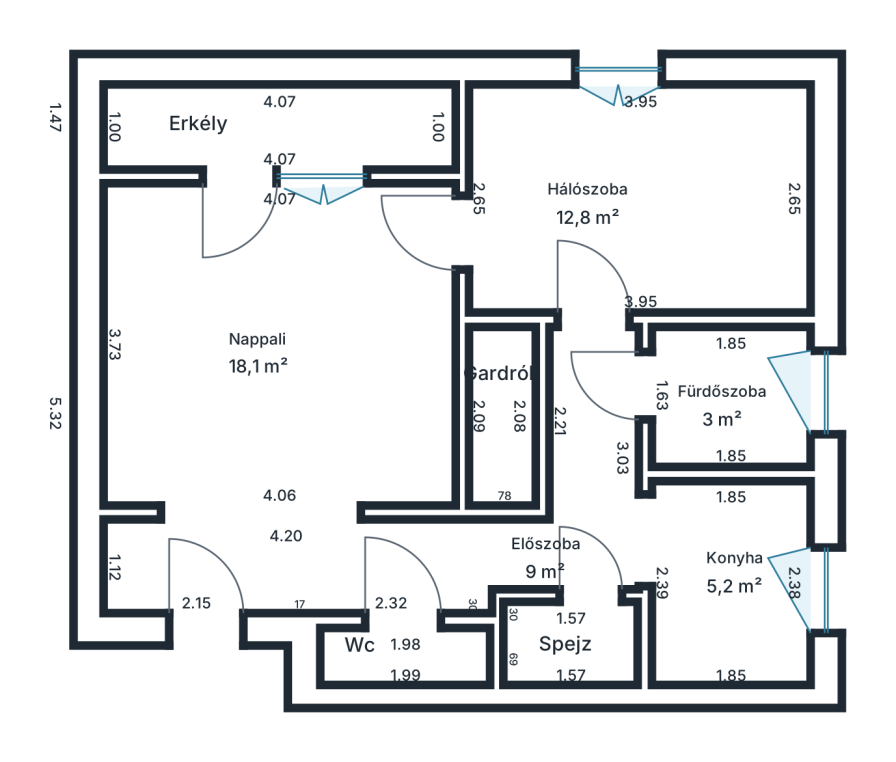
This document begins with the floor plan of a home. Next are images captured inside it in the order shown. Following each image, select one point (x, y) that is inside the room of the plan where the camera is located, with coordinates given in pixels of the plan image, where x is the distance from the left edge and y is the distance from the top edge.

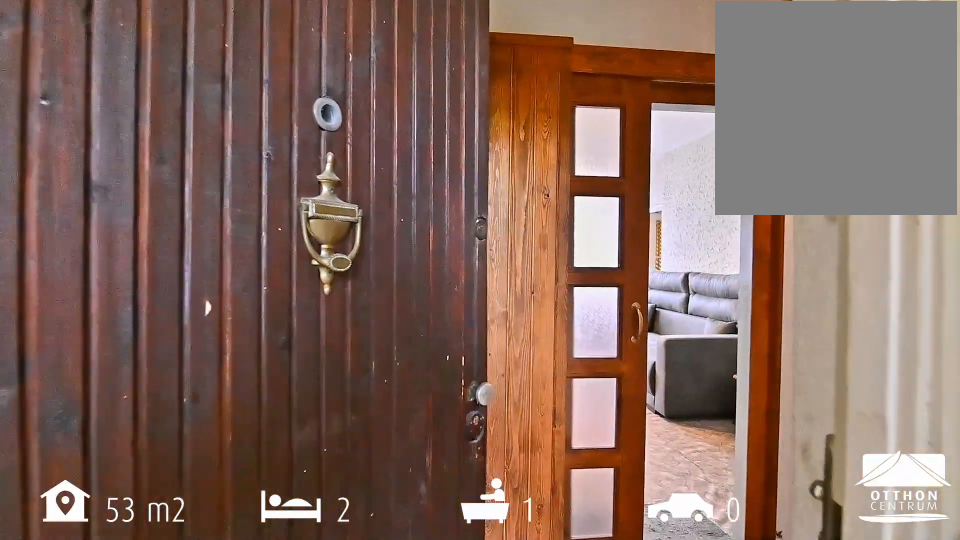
(316, 563)
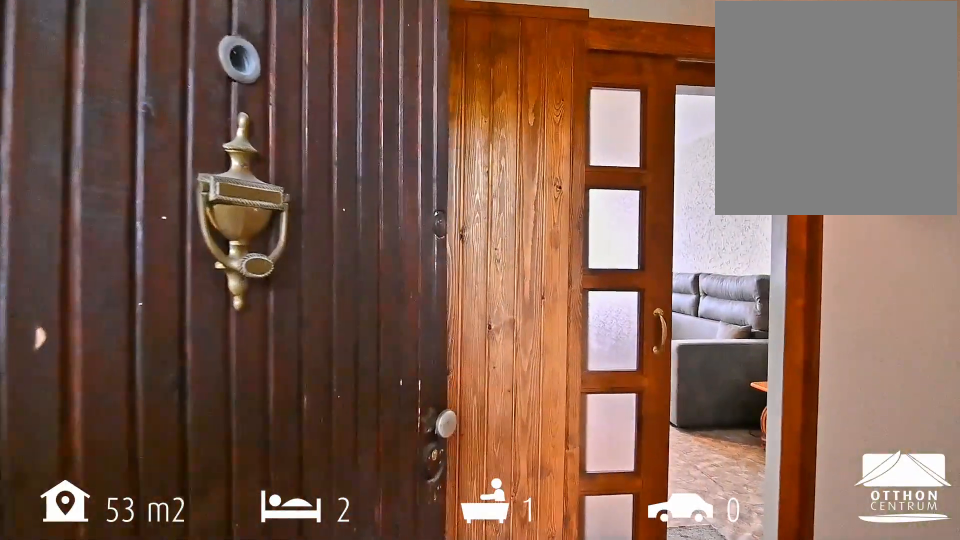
(315, 564)
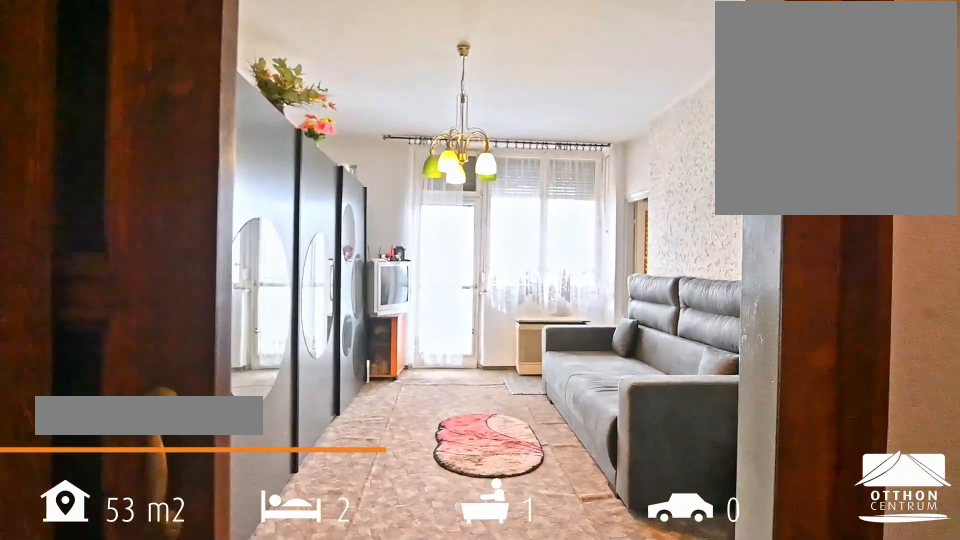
(271, 339)
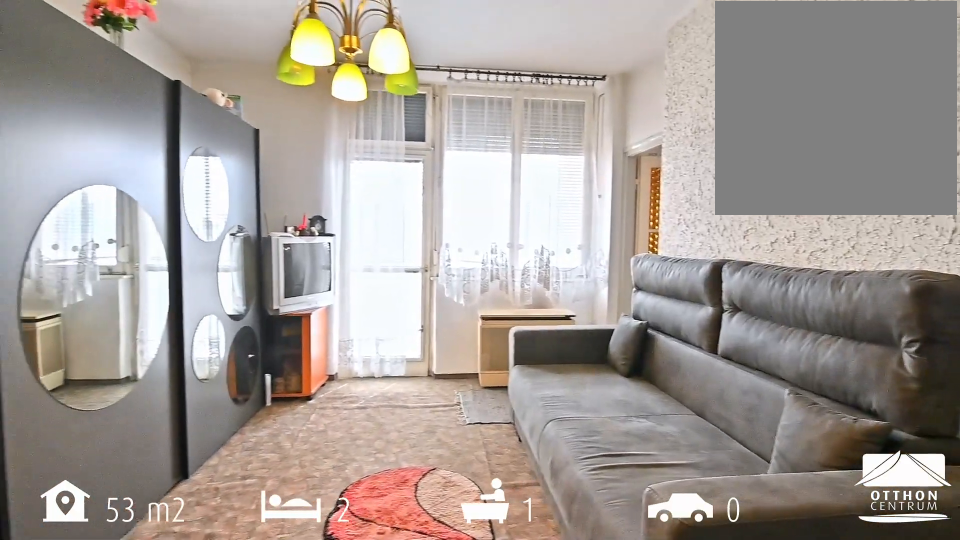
(271, 339)
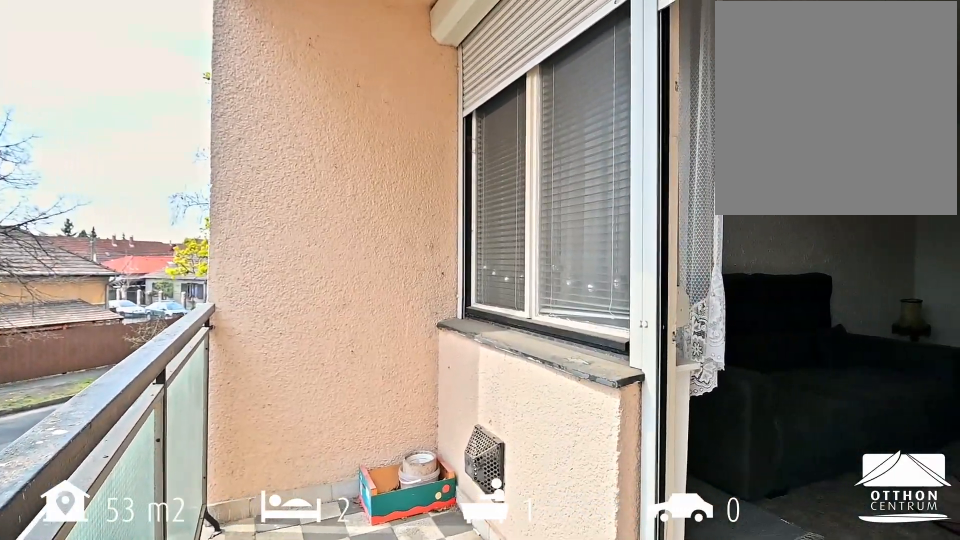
(284, 132)
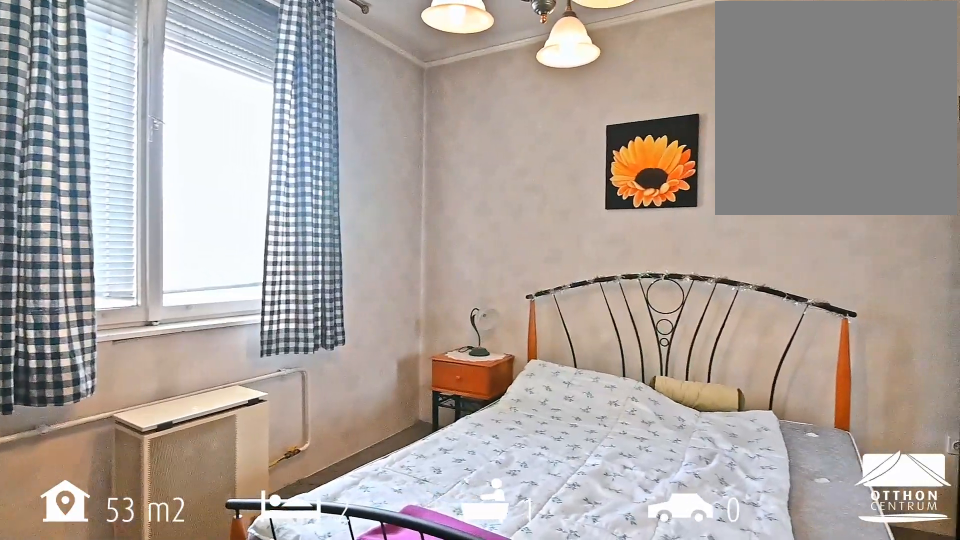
(638, 203)
